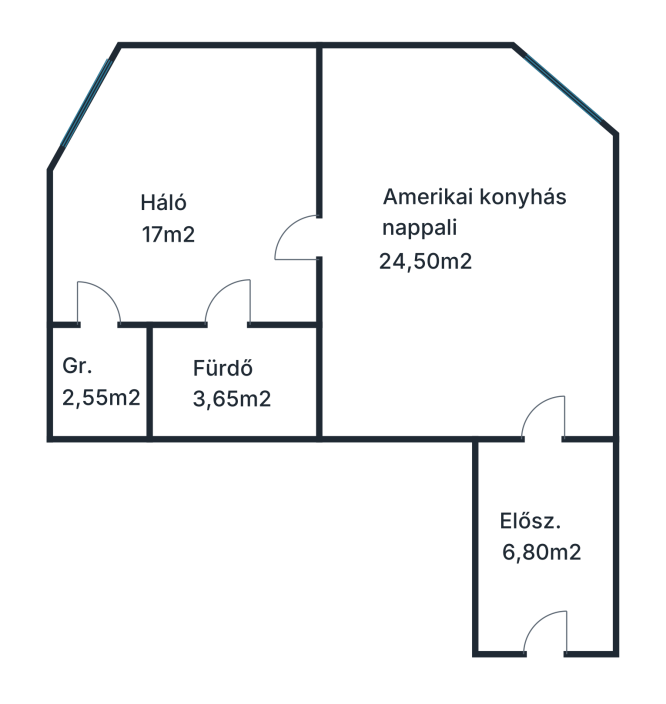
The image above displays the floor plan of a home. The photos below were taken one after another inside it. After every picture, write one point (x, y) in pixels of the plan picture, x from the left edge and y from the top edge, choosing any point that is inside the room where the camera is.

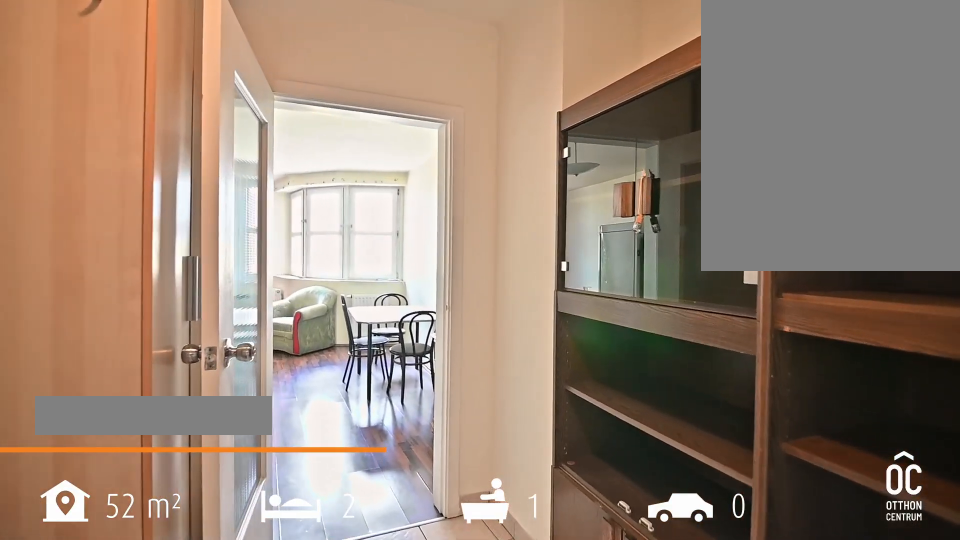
(544, 543)
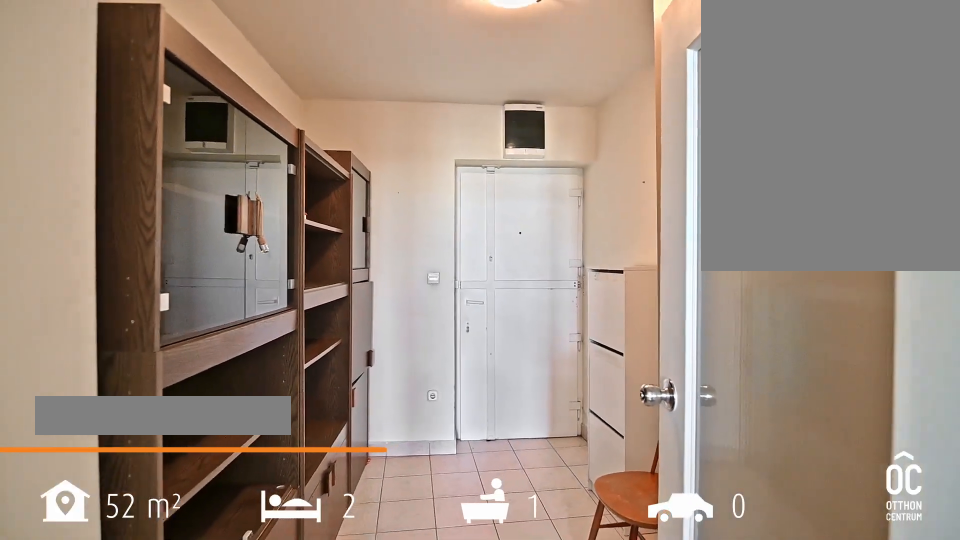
(544, 543)
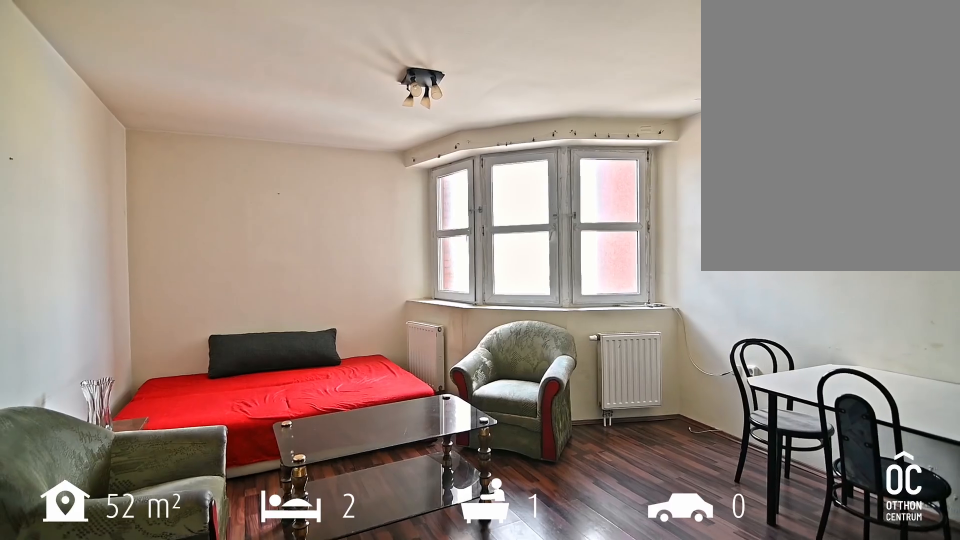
(458, 263)
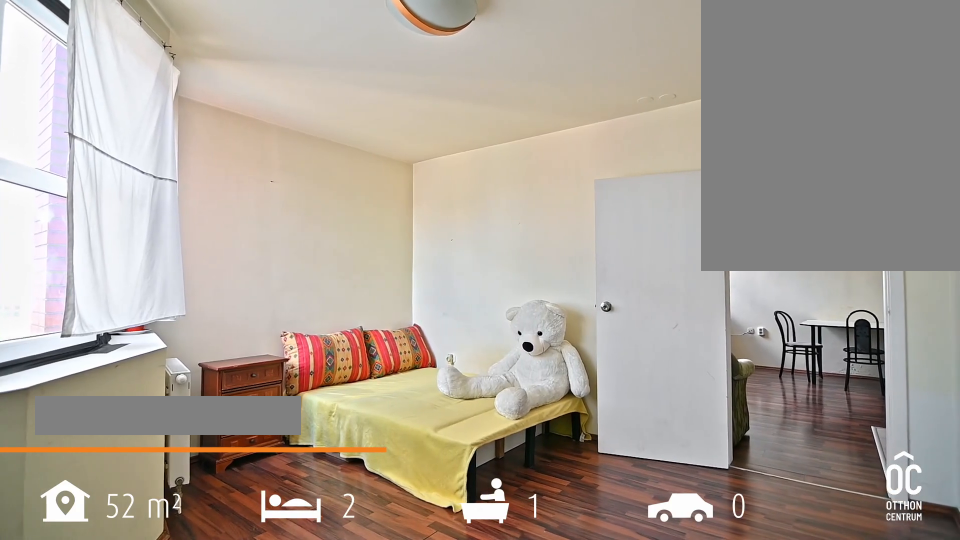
(194, 196)
